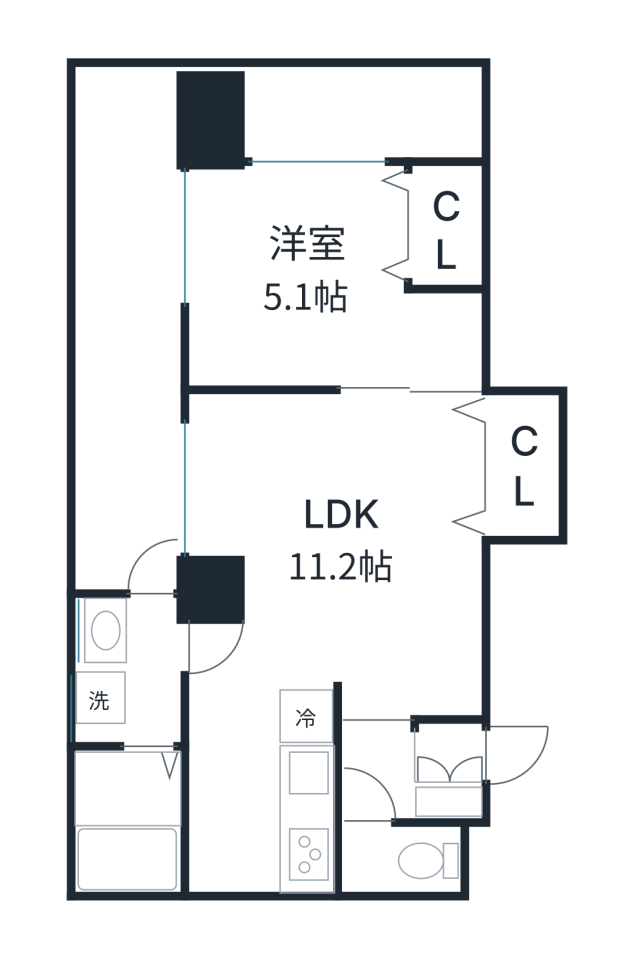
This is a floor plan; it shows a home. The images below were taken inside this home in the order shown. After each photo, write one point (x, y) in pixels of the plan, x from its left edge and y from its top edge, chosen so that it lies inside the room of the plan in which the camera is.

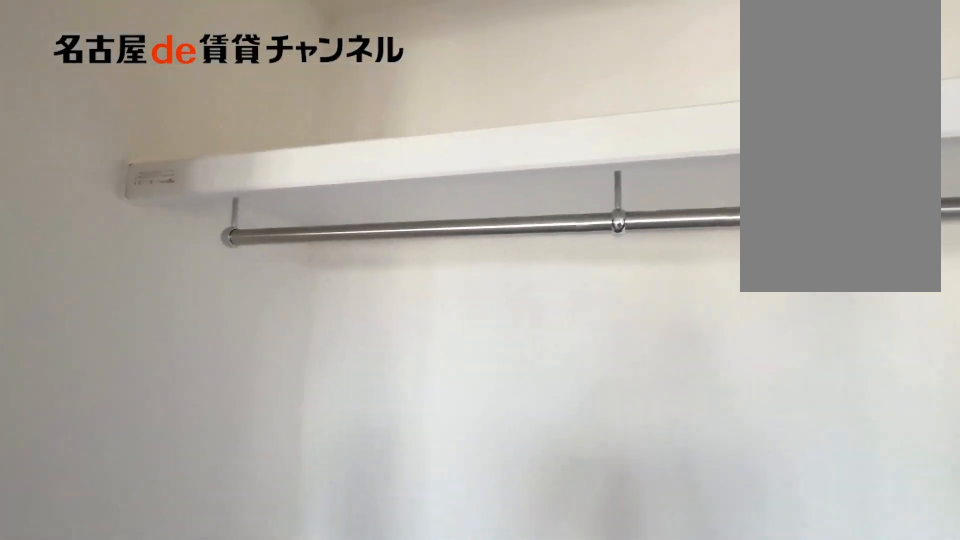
(448, 227)
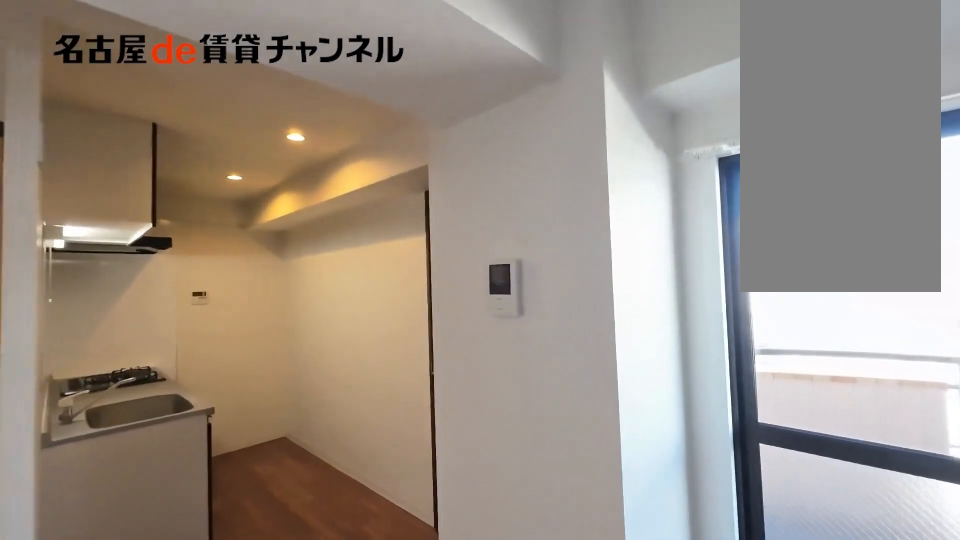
(335, 595)
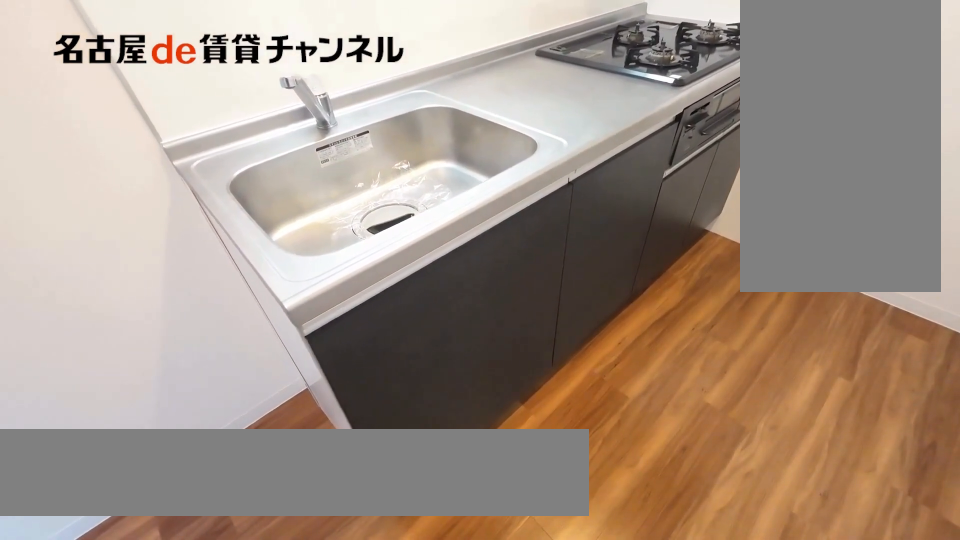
(309, 786)
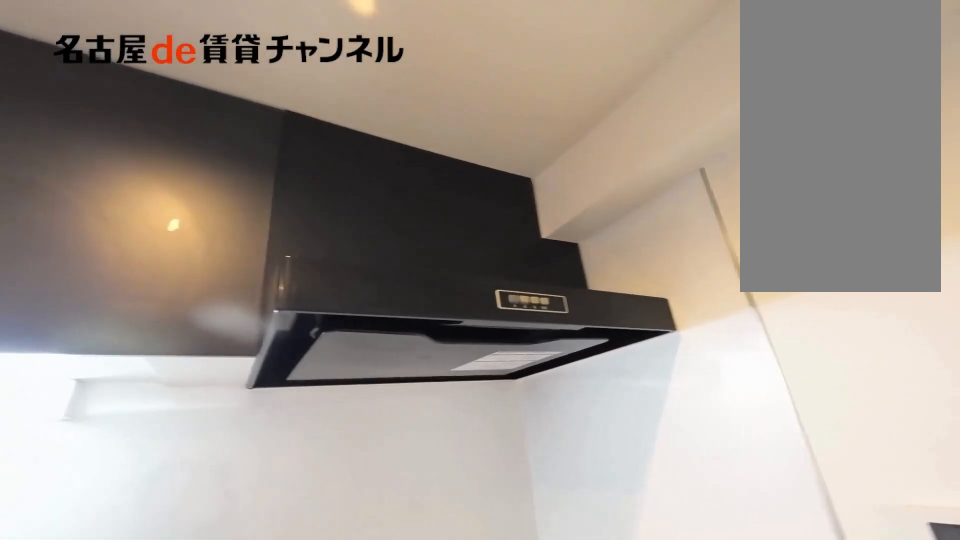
(309, 786)
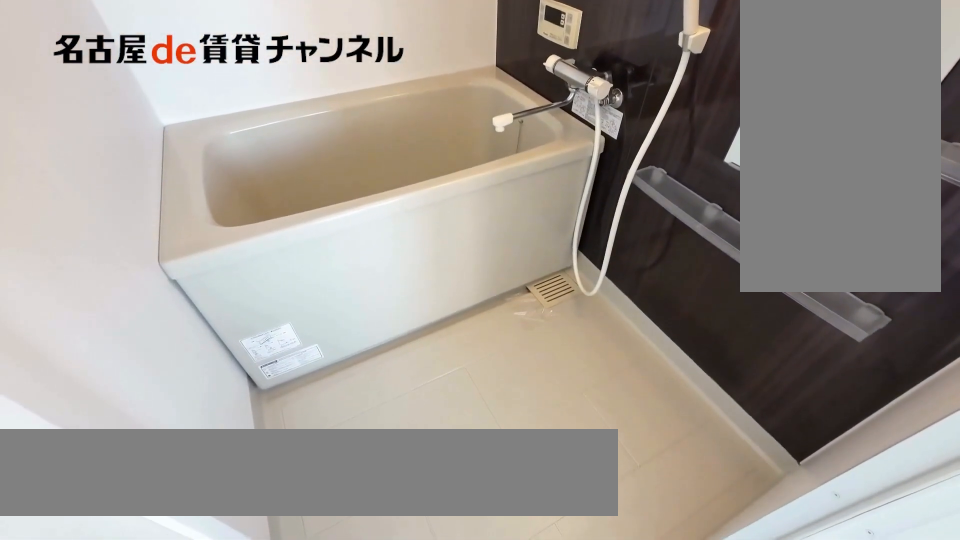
(132, 817)
